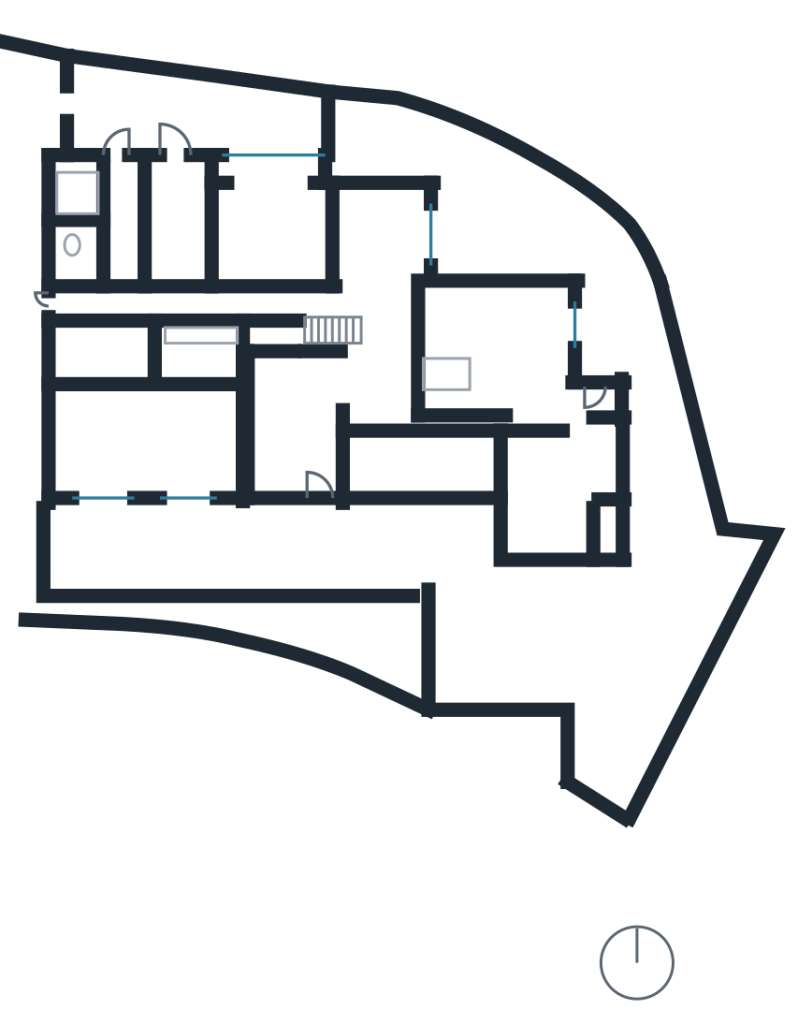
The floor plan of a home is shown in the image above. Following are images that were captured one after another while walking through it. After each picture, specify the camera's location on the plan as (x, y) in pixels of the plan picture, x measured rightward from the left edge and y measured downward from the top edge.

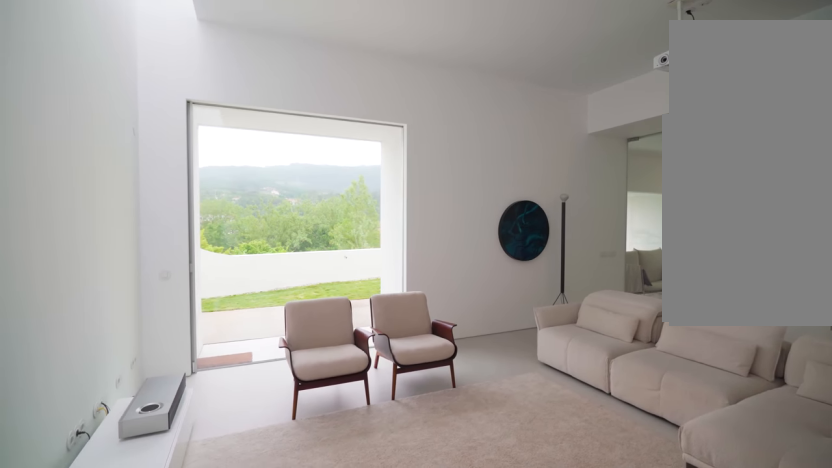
(489, 304)
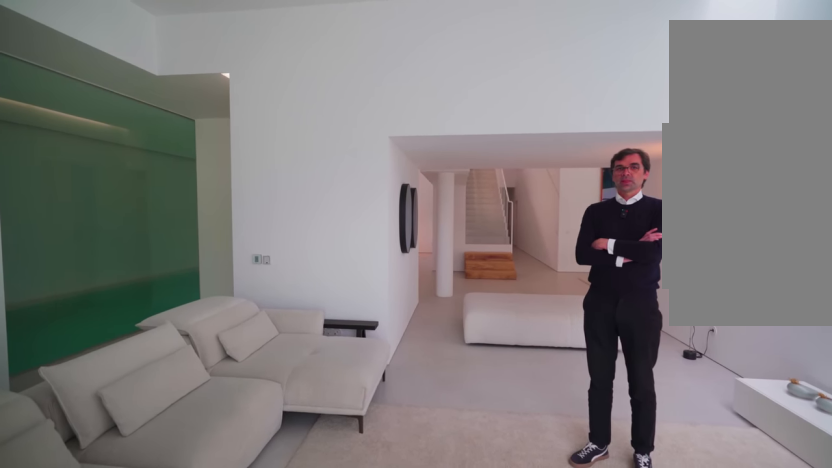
(539, 339)
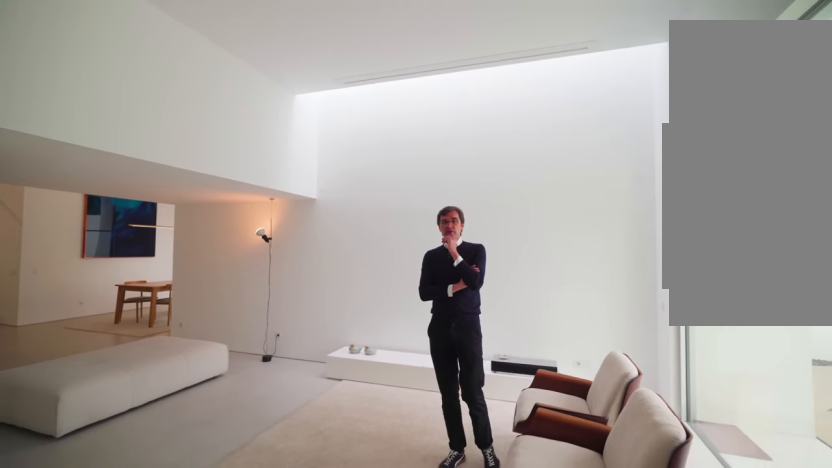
(549, 370)
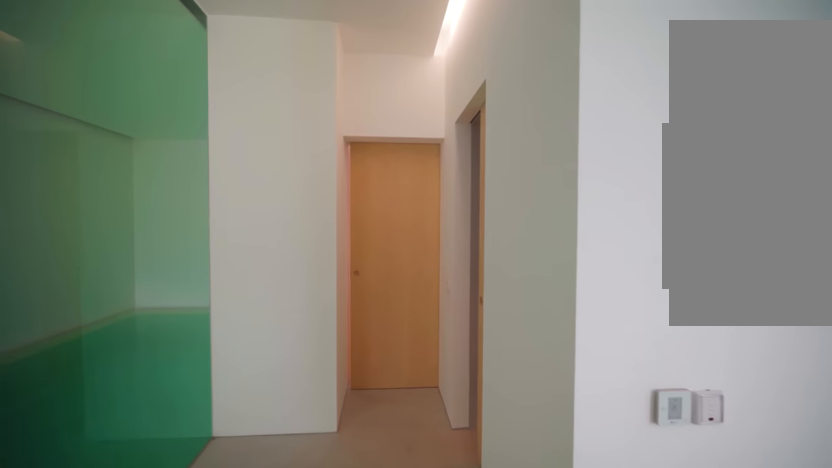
(504, 370)
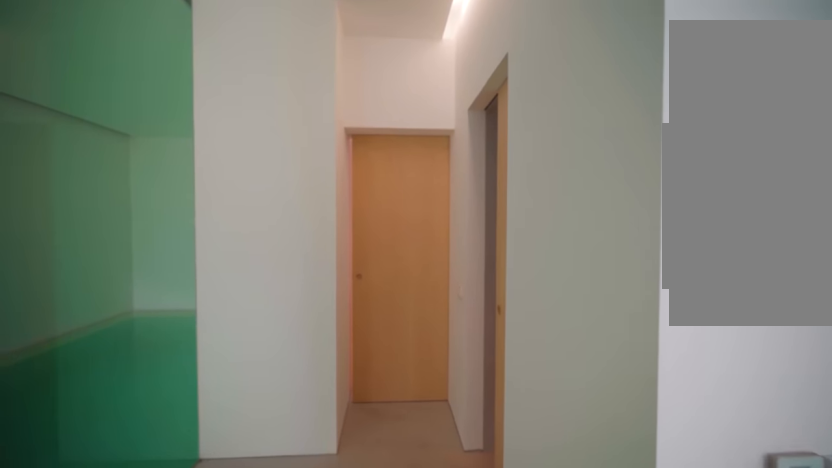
(498, 375)
